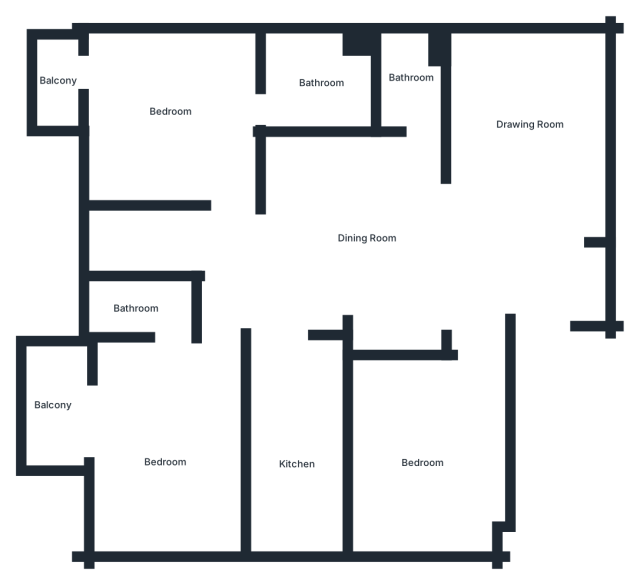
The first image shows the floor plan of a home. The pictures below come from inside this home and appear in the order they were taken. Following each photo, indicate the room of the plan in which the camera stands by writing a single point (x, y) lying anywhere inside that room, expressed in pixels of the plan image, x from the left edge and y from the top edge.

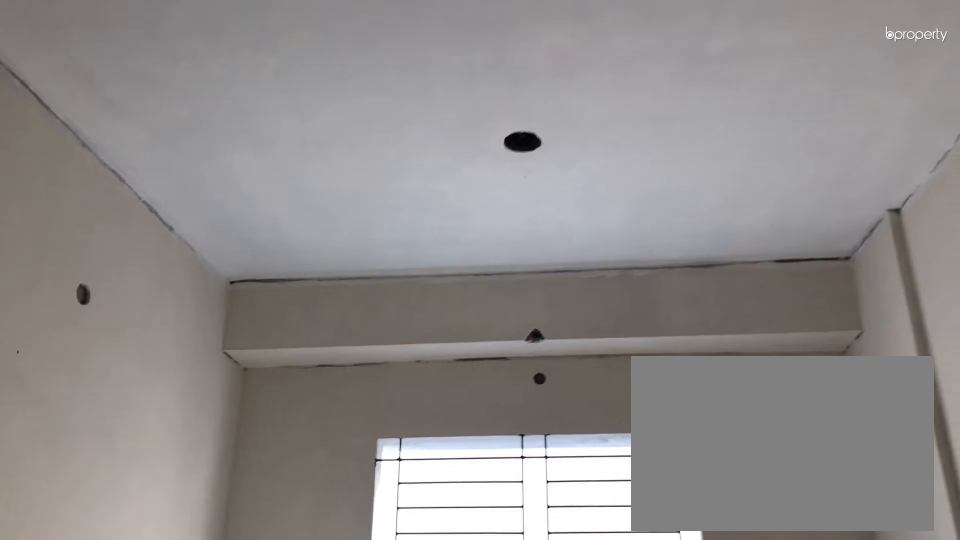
(523, 135)
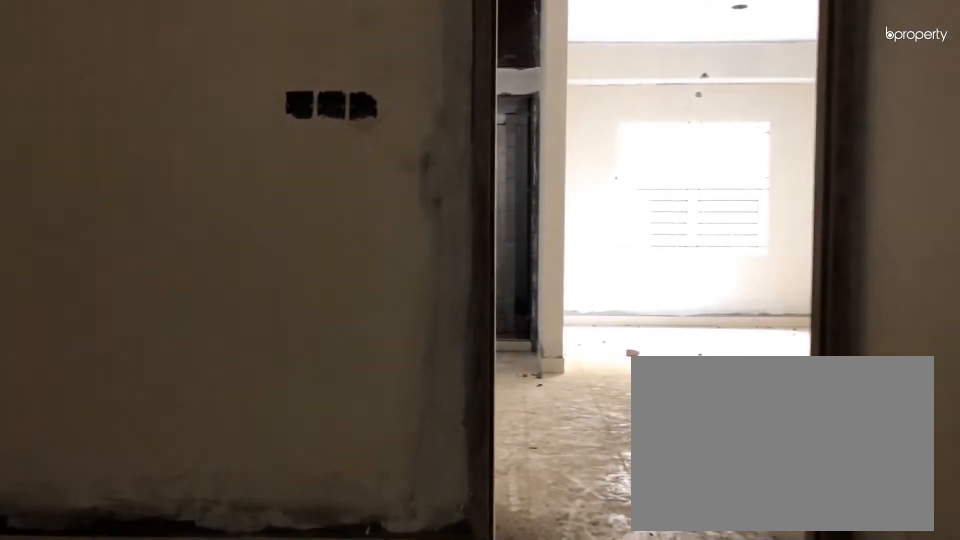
(428, 459)
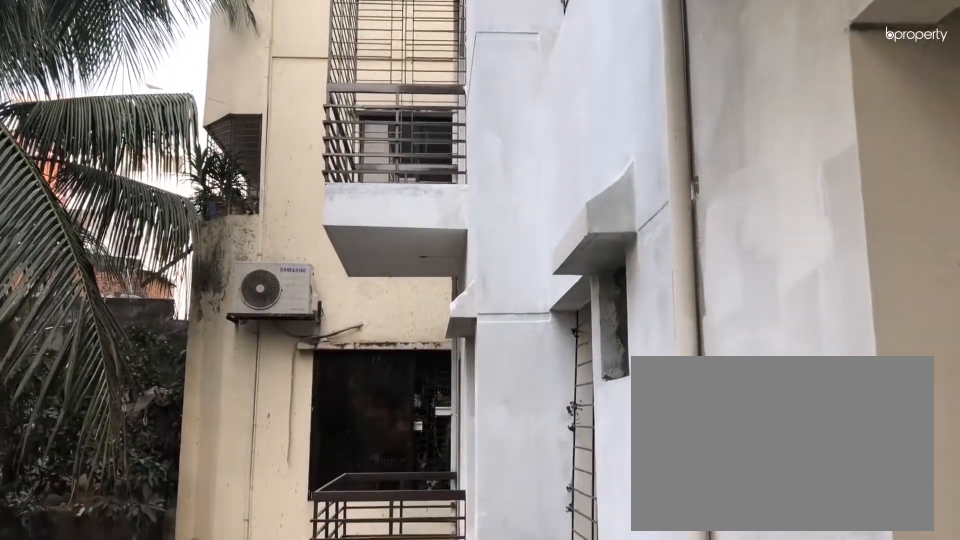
(53, 402)
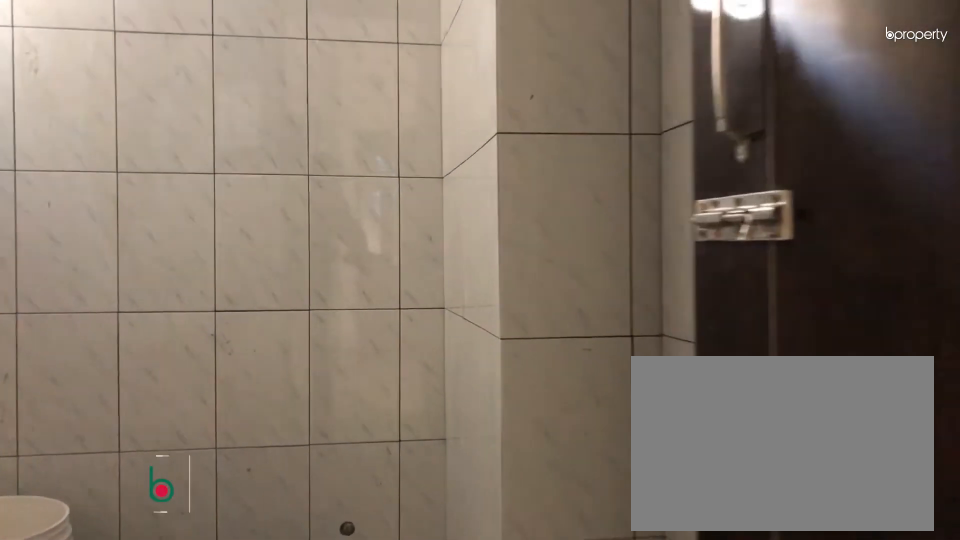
(407, 82)
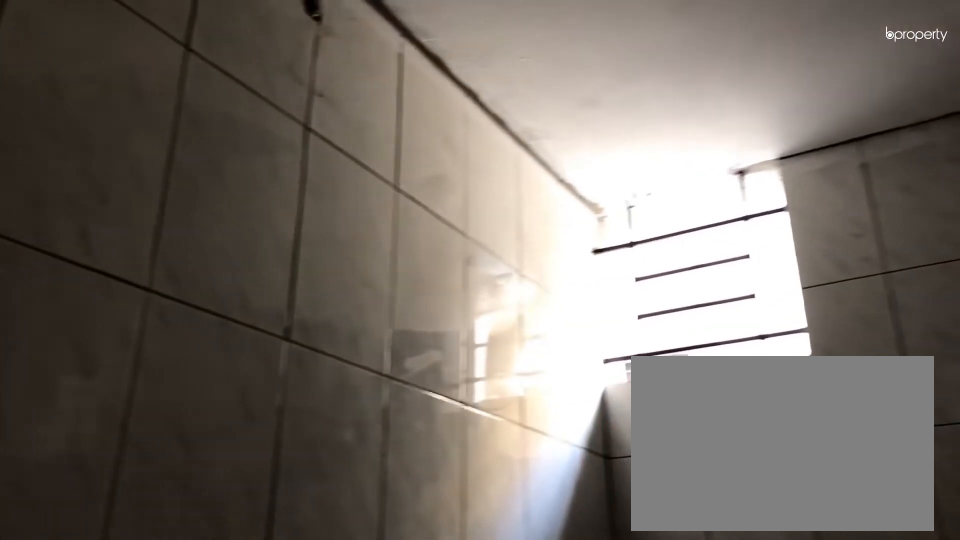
(407, 82)
